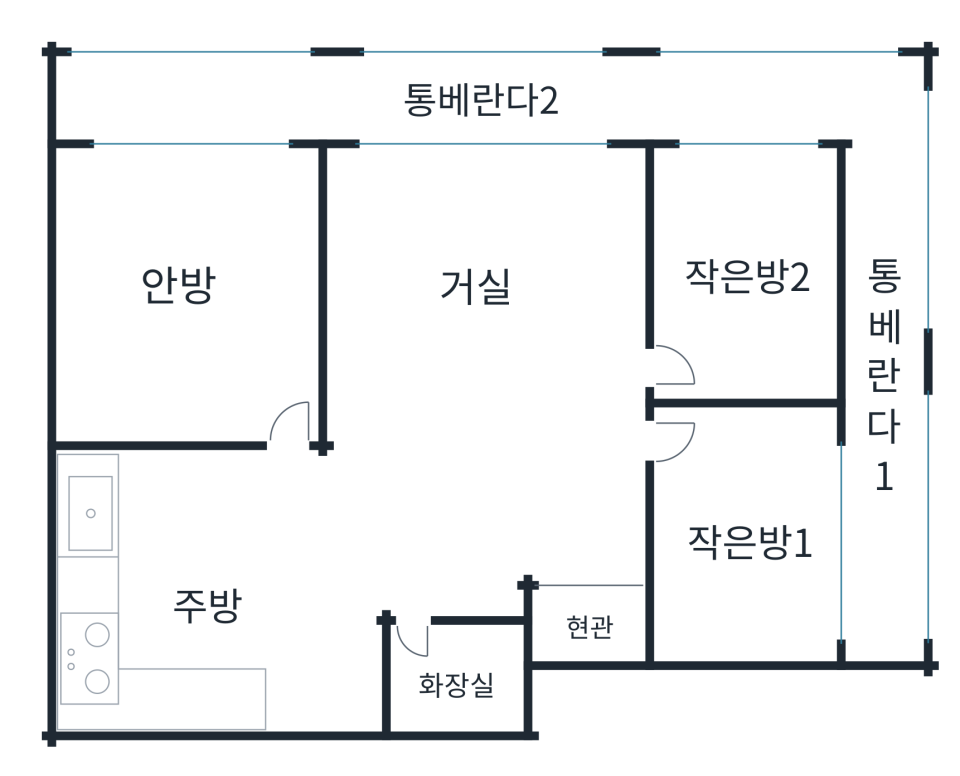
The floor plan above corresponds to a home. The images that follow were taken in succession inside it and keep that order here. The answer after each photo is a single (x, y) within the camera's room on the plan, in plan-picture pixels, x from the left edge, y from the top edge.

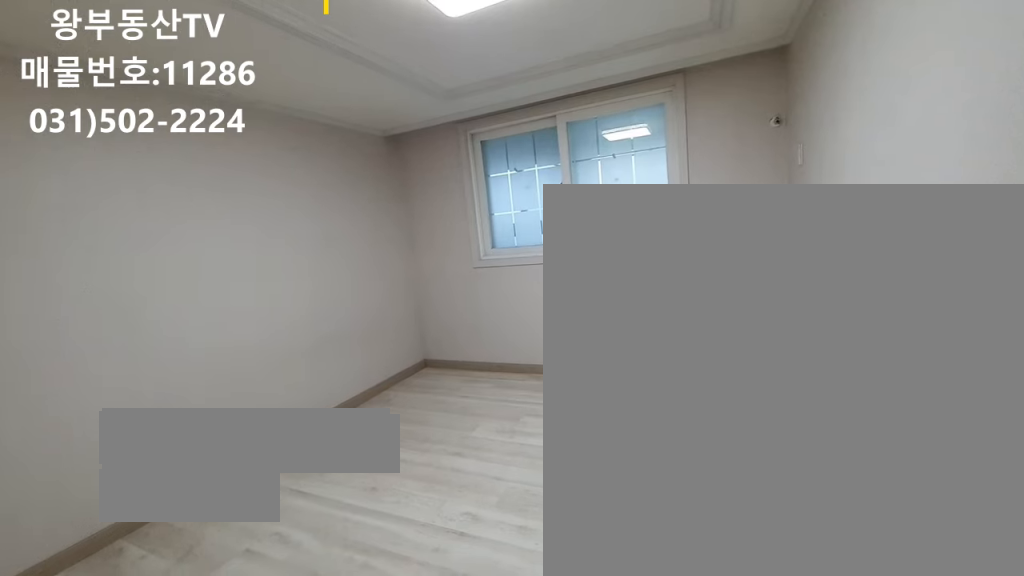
(175, 284)
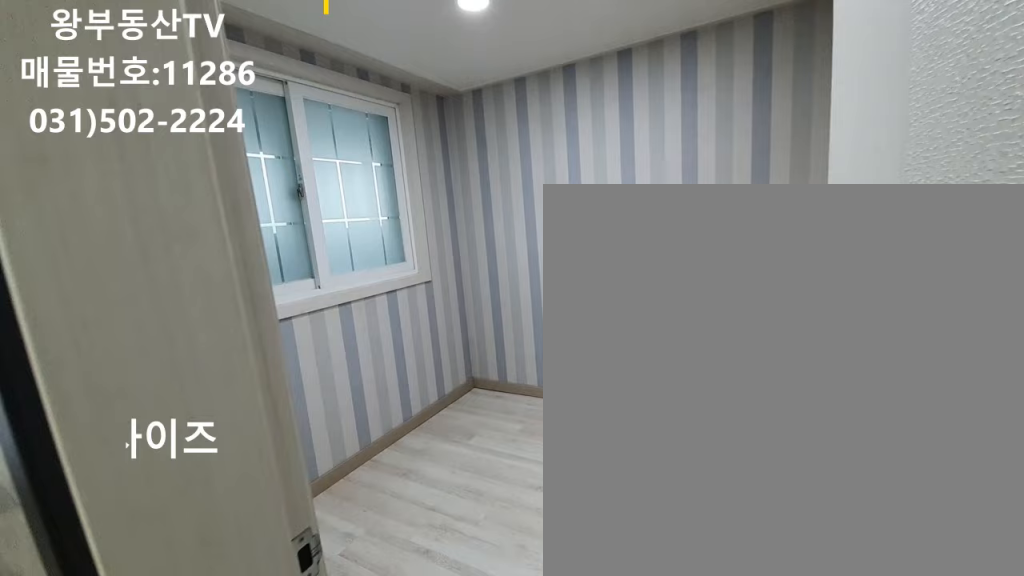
(749, 265)
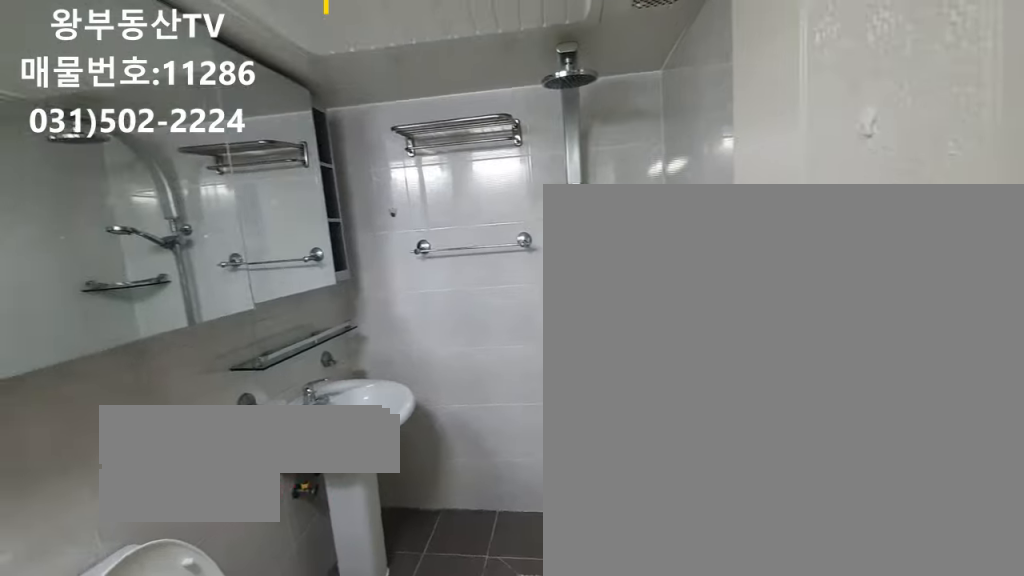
(463, 668)
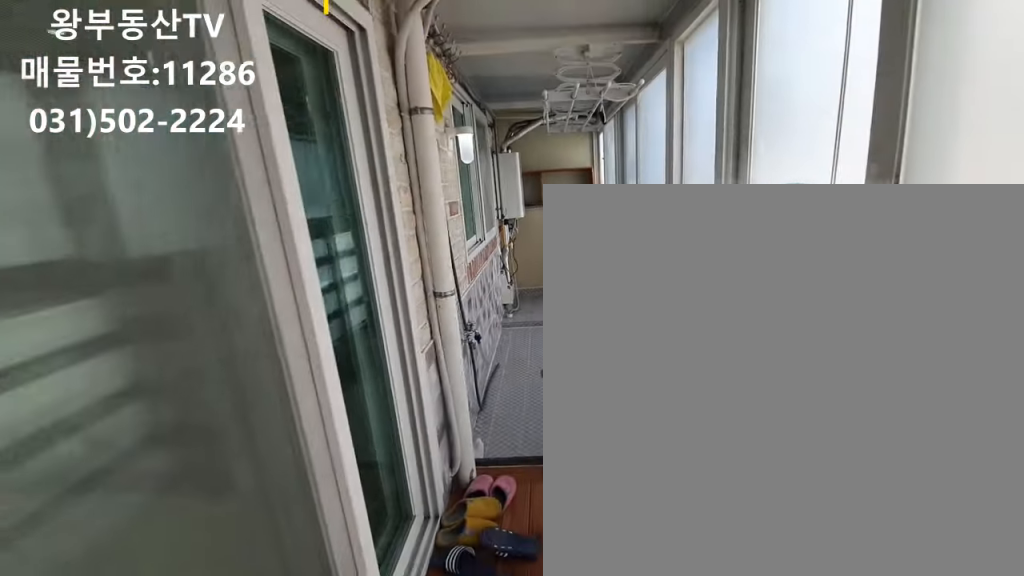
(483, 103)
